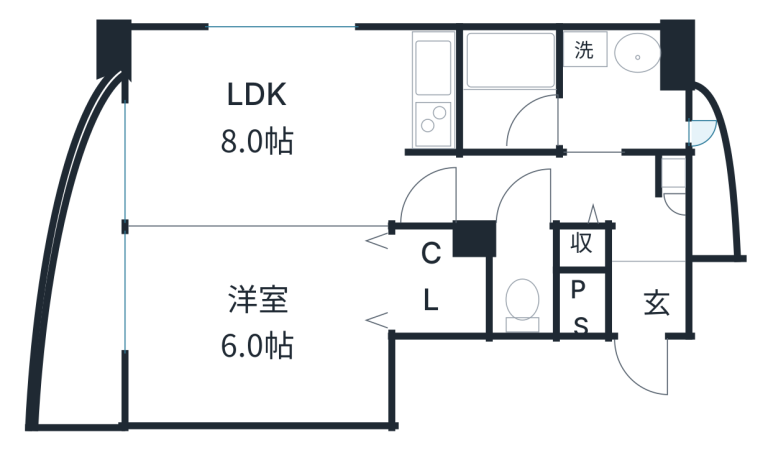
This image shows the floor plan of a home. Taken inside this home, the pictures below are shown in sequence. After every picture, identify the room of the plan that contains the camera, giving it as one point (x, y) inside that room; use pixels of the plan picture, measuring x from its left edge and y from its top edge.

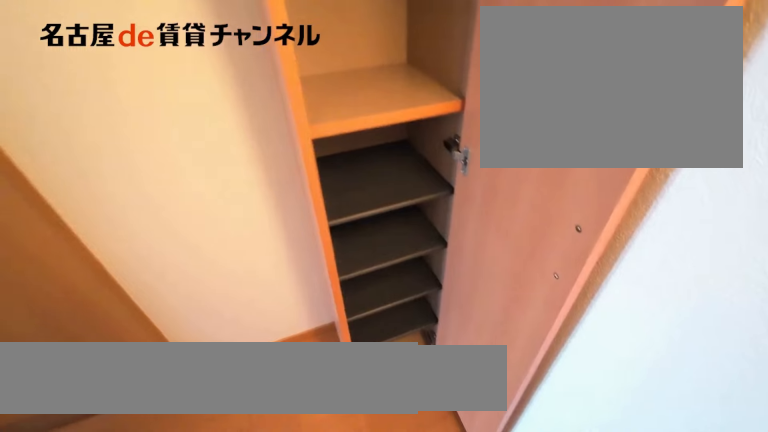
(673, 172)
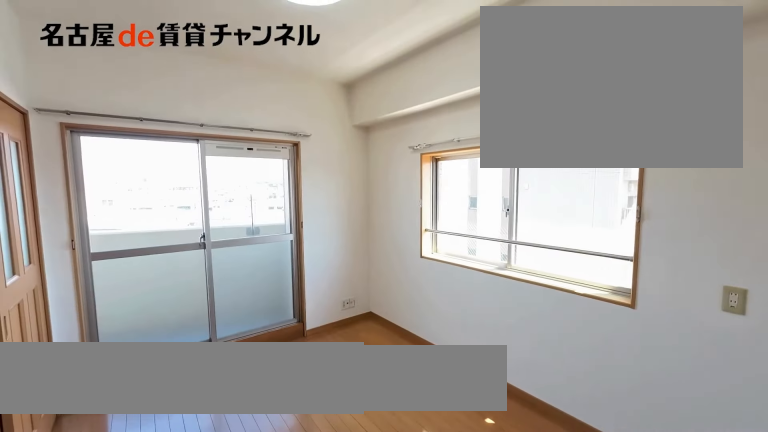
(264, 127)
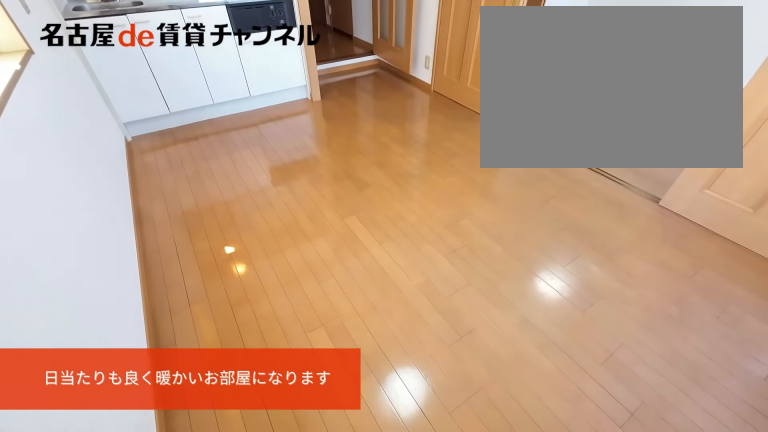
(264, 127)
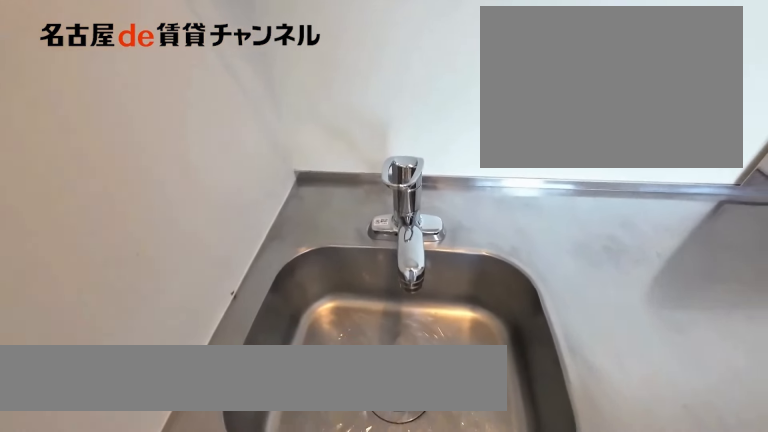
(437, 91)
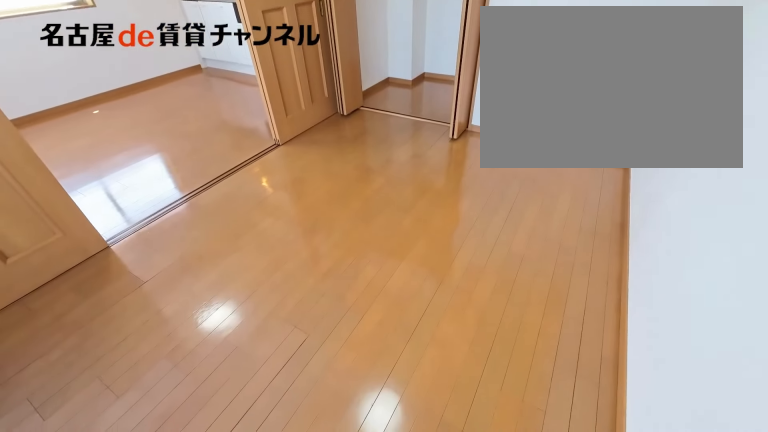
(257, 326)
